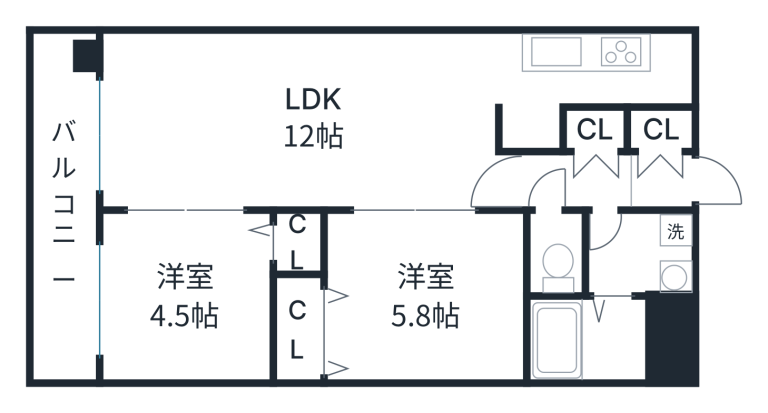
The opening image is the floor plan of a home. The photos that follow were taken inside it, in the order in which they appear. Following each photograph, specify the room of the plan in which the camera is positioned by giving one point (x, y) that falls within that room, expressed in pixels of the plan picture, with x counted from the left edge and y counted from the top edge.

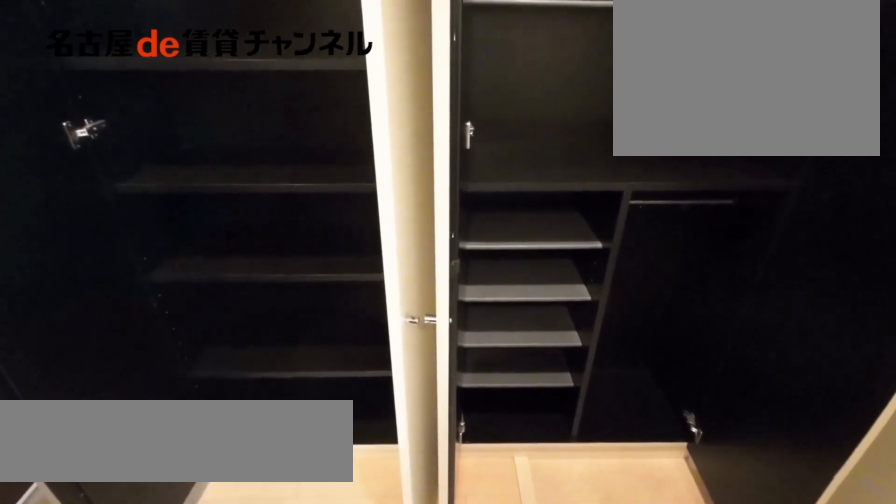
(627, 158)
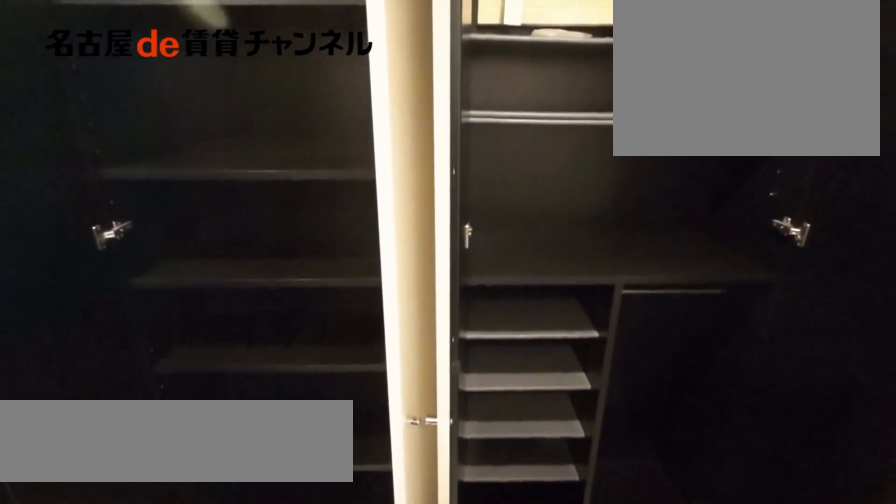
(627, 158)
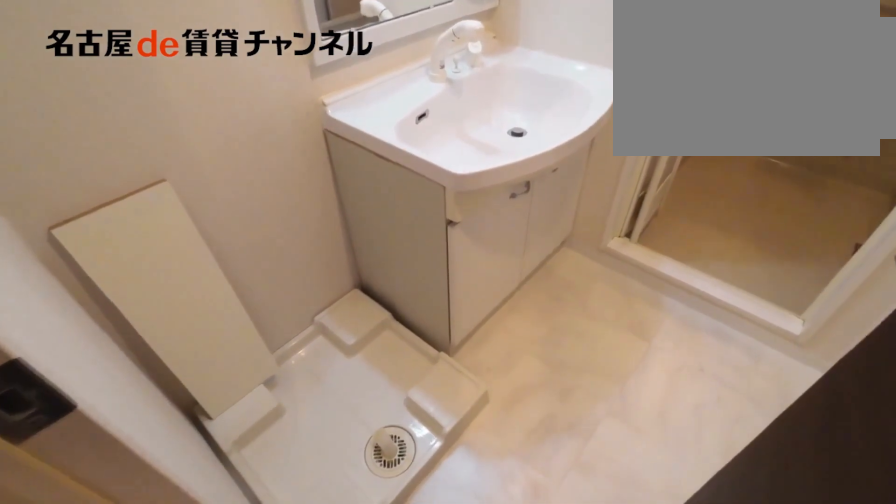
(641, 254)
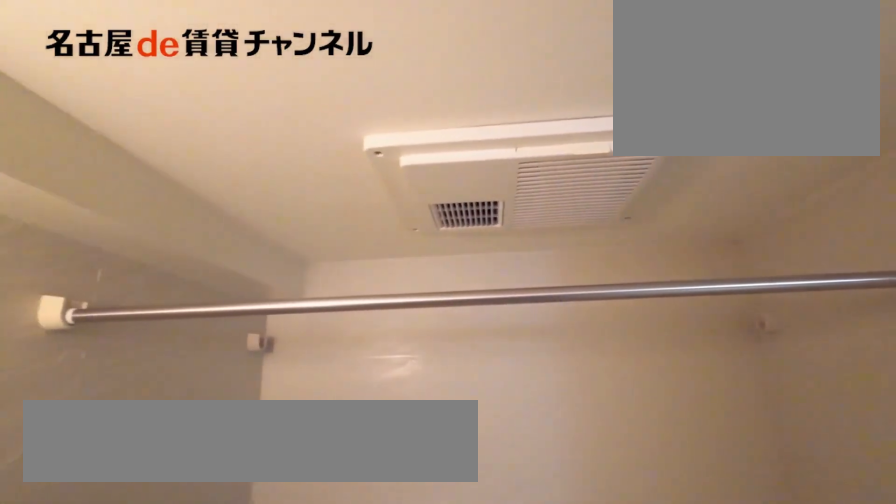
(585, 337)
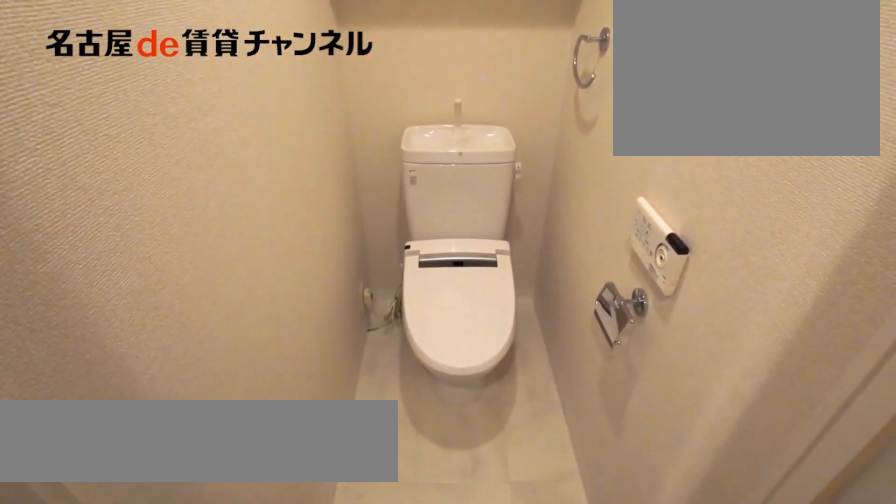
(555, 253)
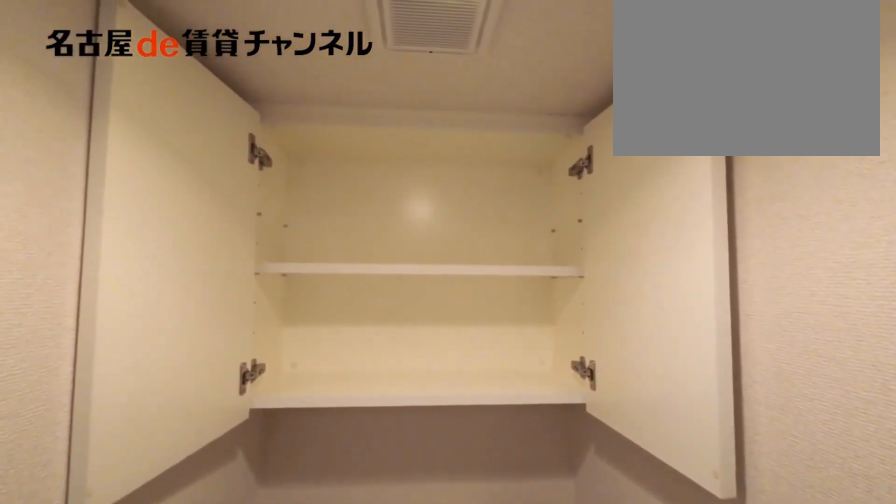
(555, 253)
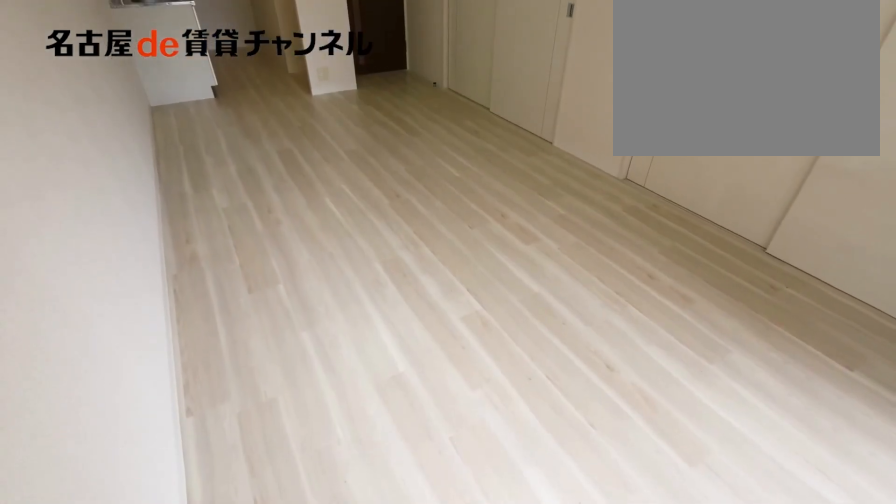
(309, 120)
